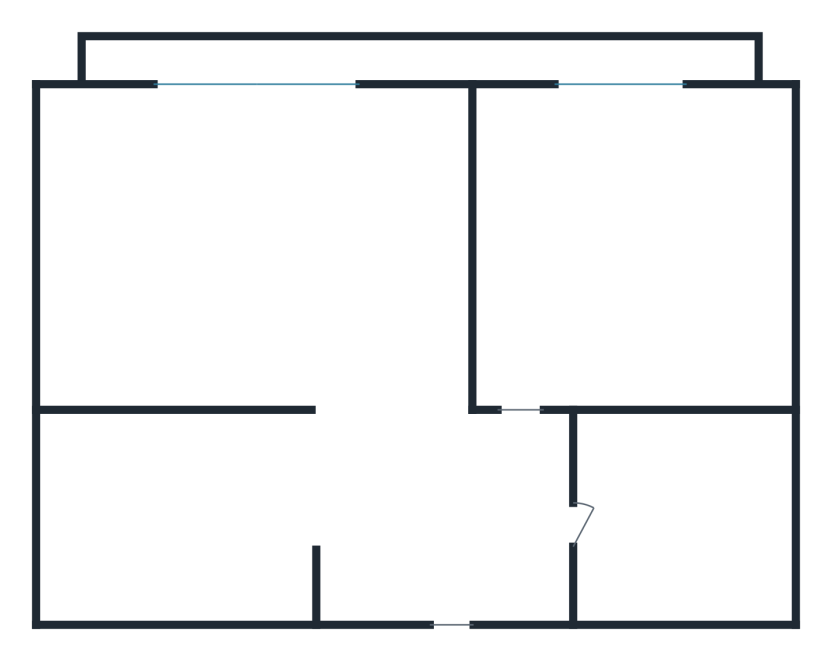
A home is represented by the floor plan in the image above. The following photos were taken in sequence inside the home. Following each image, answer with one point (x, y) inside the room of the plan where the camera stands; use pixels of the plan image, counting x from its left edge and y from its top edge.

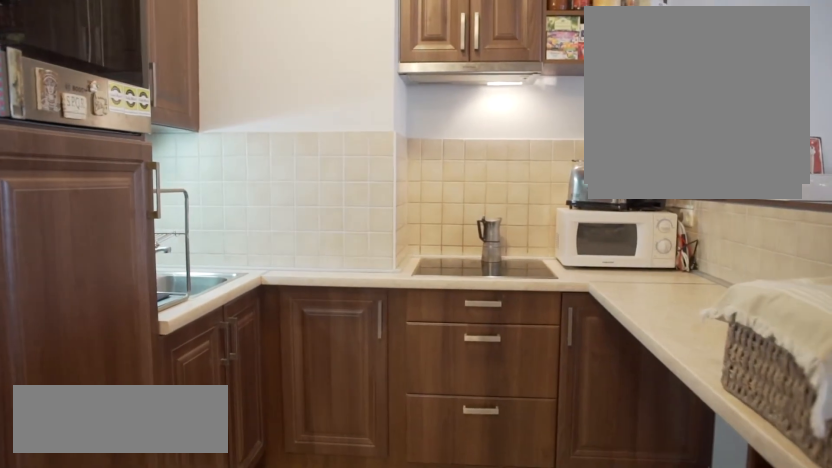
(321, 531)
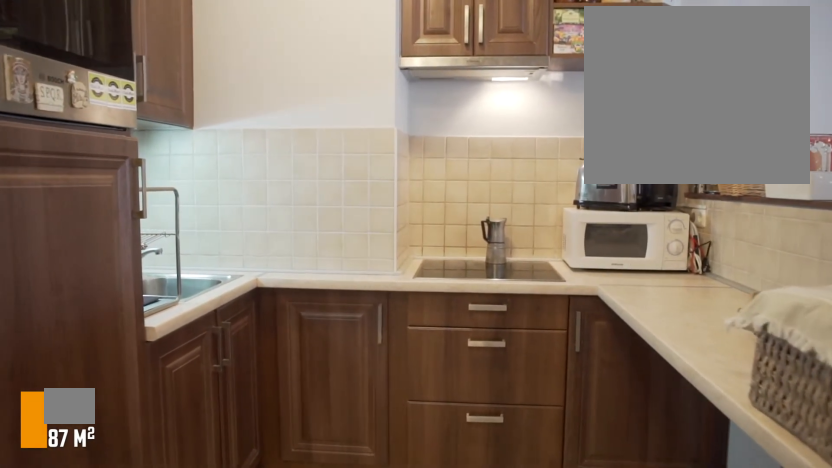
(300, 530)
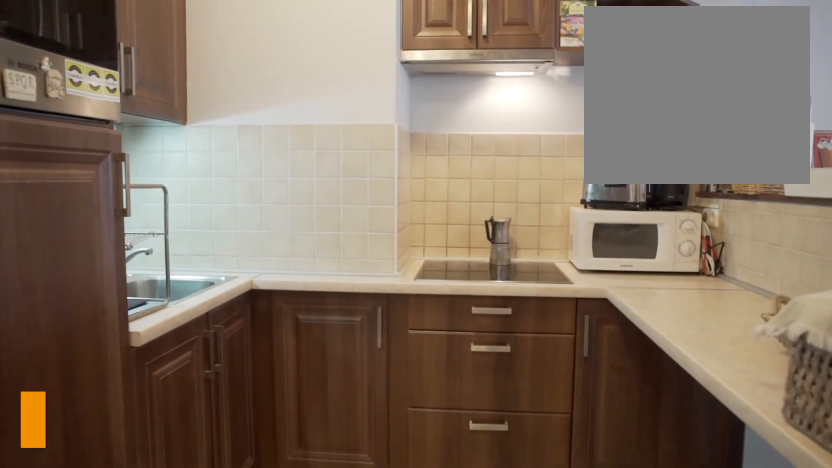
(280, 530)
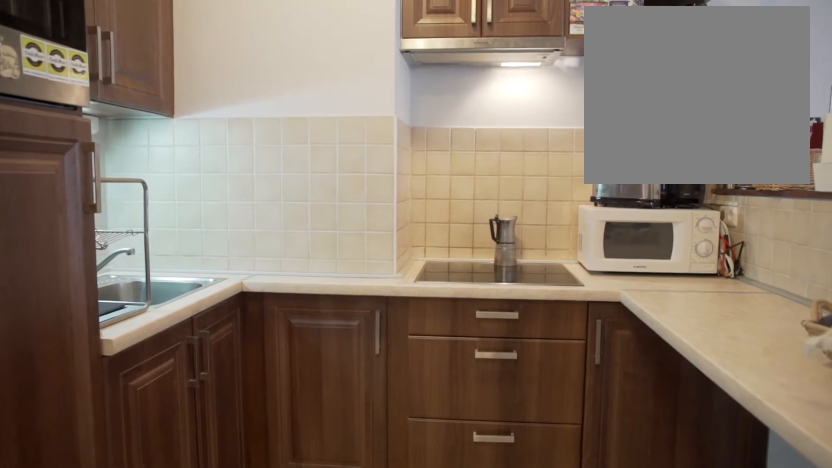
(254, 530)
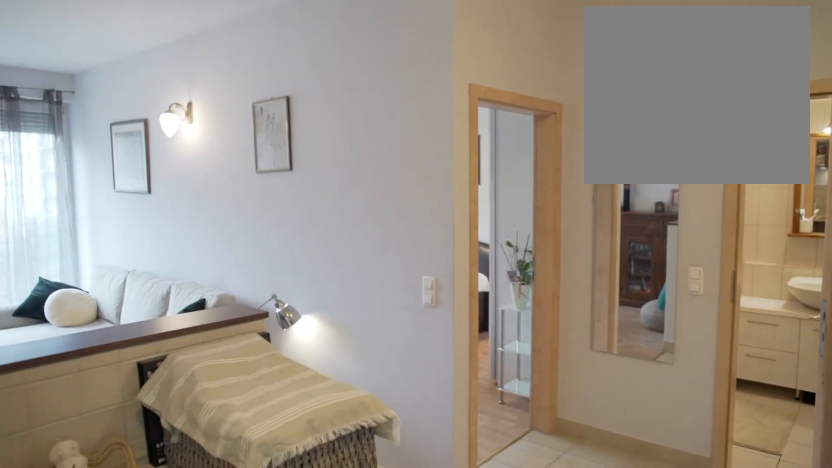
(140, 525)
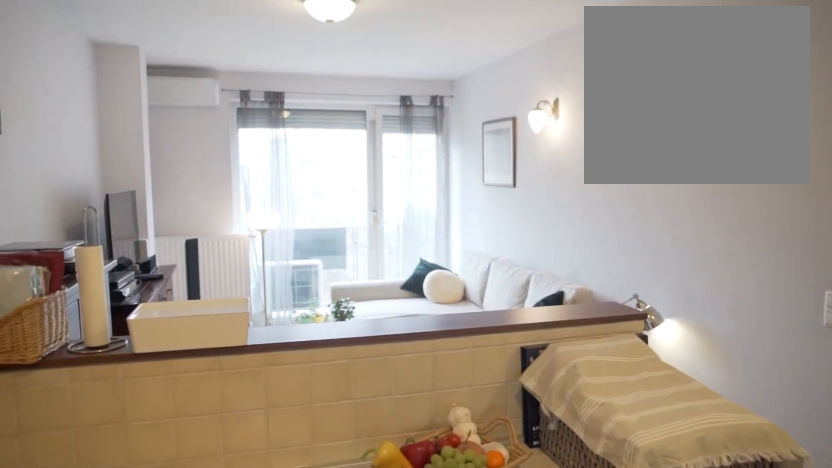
(140, 526)
